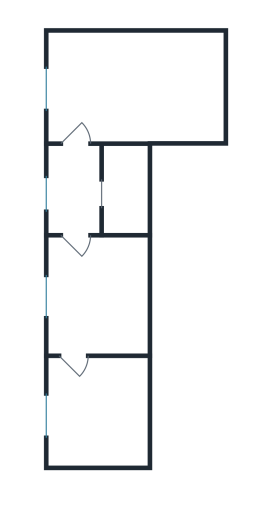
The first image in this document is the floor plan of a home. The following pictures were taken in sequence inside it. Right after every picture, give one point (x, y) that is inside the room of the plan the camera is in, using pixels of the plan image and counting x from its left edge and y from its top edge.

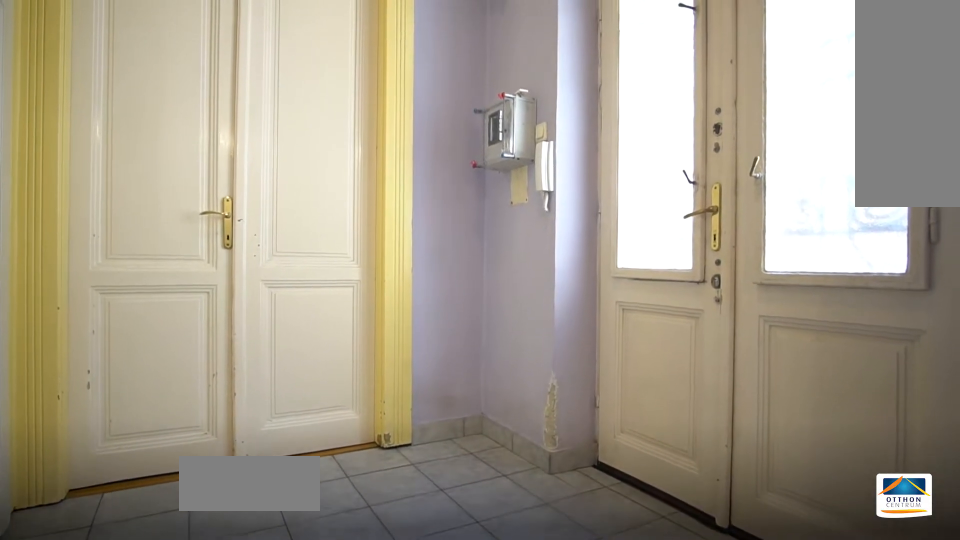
(77, 190)
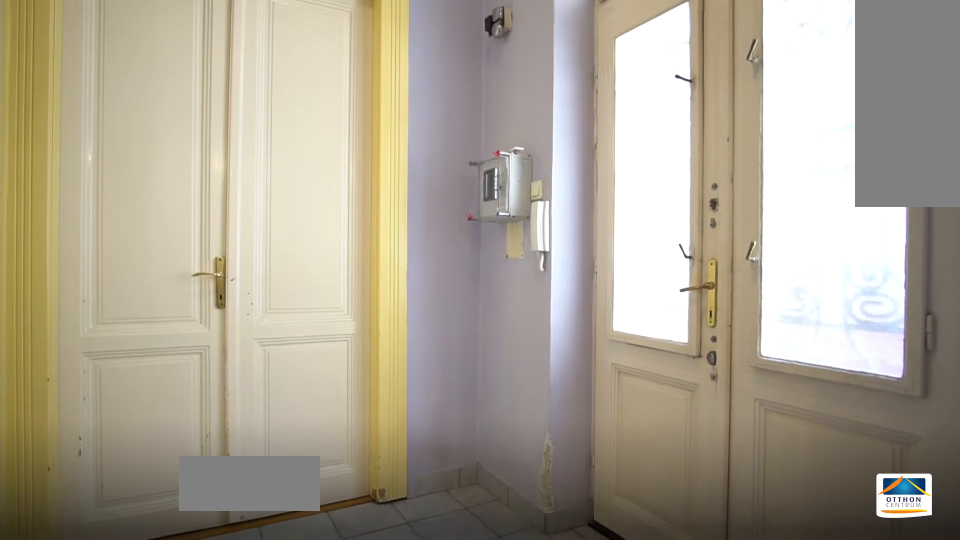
(76, 190)
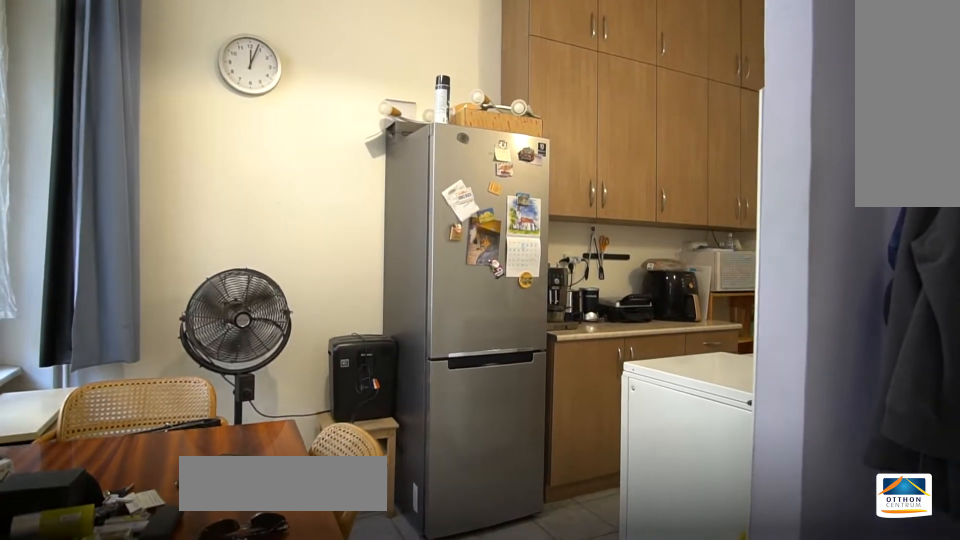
(146, 86)
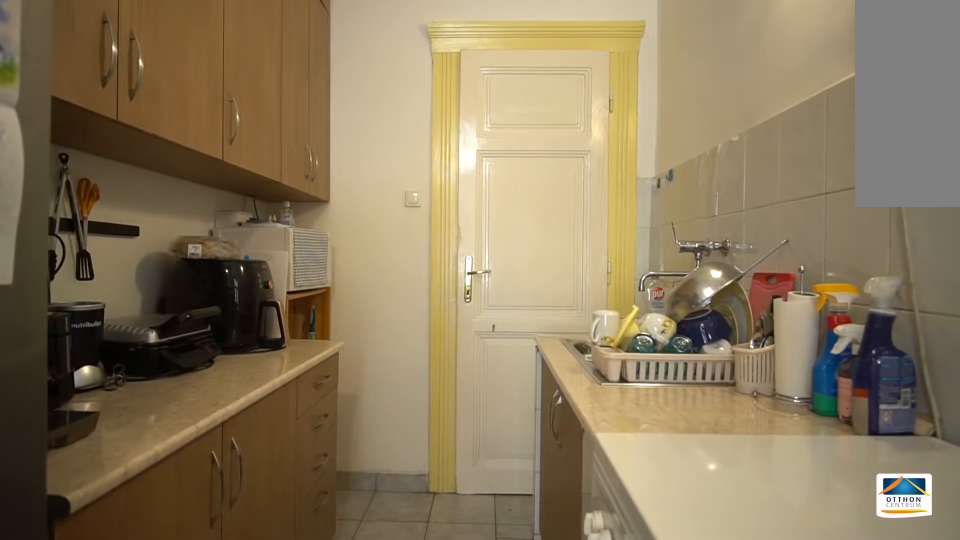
(146, 86)
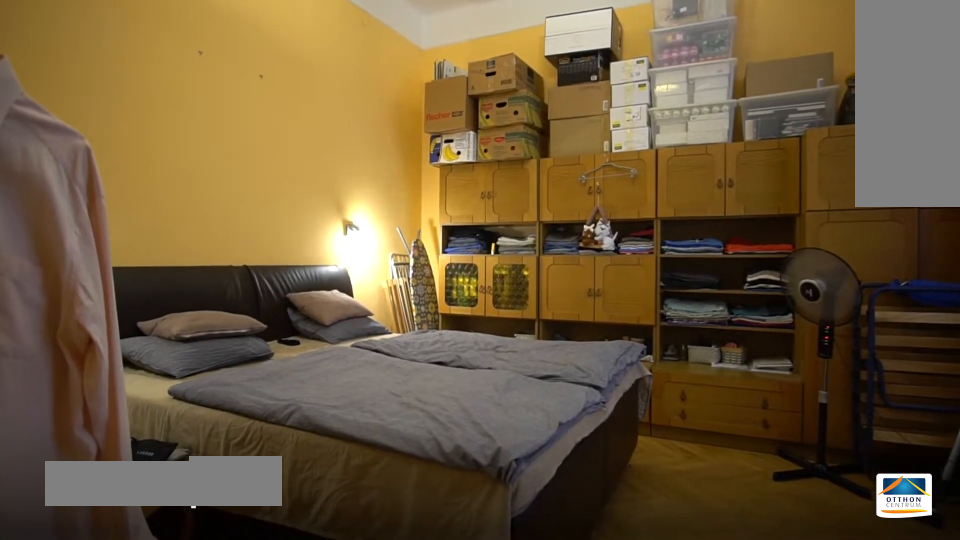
(105, 411)
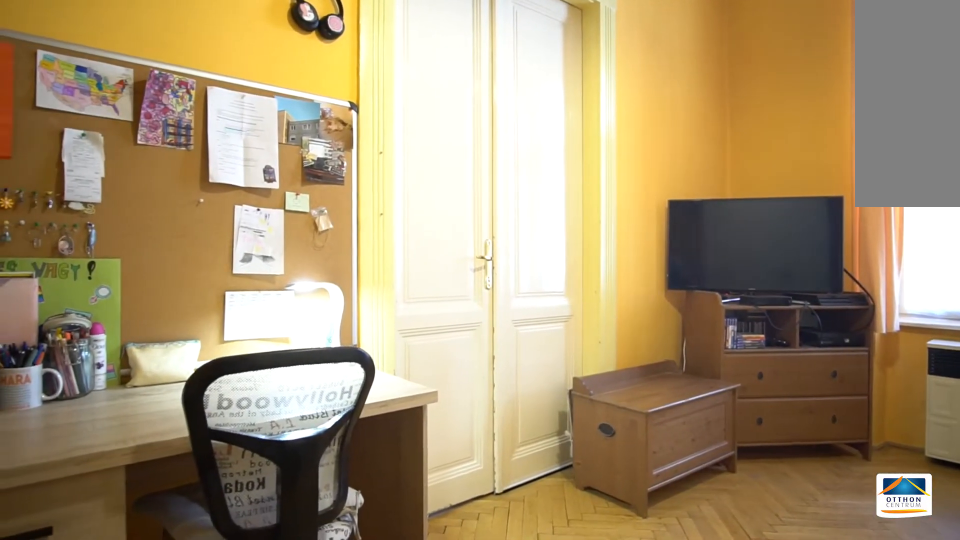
(105, 297)
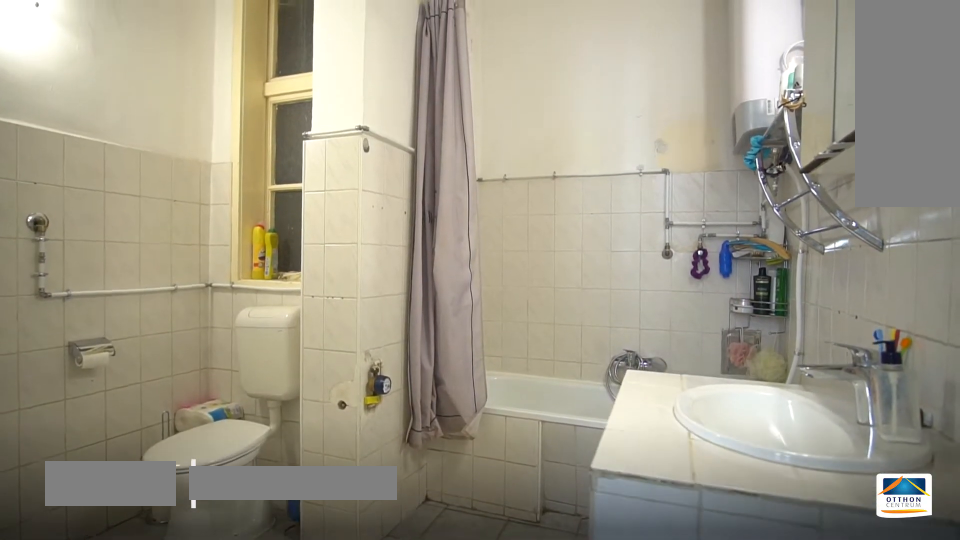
(126, 191)
